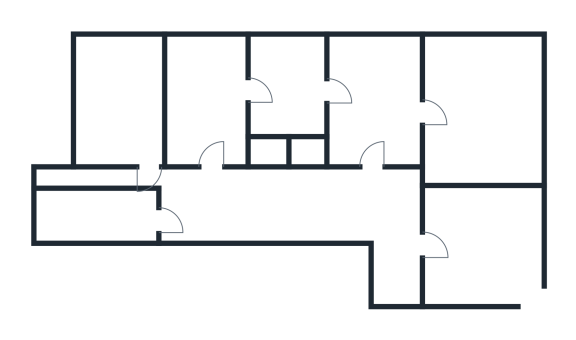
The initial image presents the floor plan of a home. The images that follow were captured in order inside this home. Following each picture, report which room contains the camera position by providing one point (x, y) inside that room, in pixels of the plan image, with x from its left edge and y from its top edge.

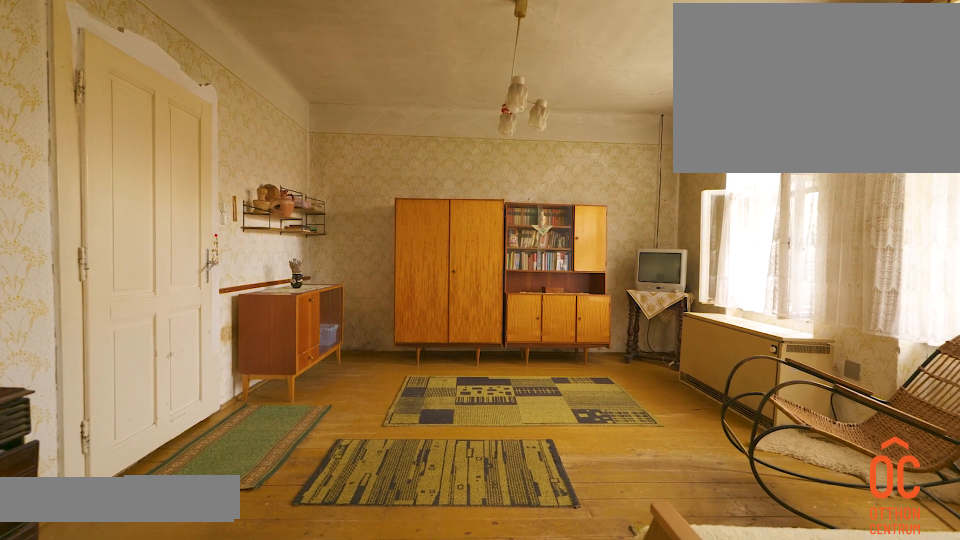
(476, 99)
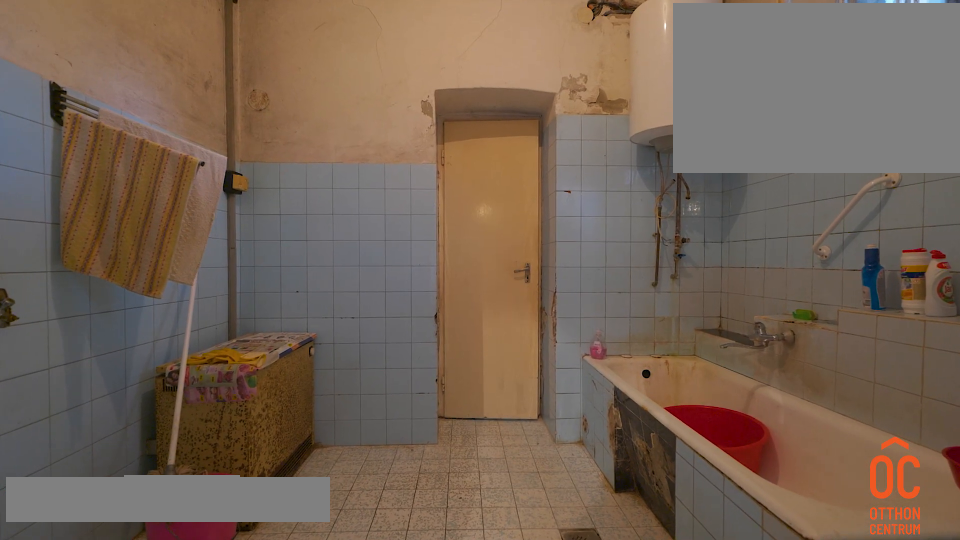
(292, 99)
